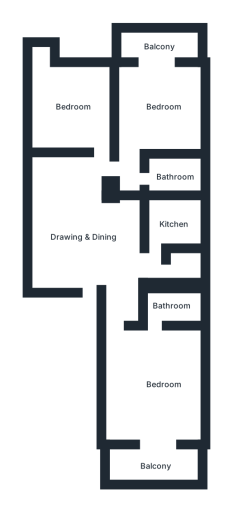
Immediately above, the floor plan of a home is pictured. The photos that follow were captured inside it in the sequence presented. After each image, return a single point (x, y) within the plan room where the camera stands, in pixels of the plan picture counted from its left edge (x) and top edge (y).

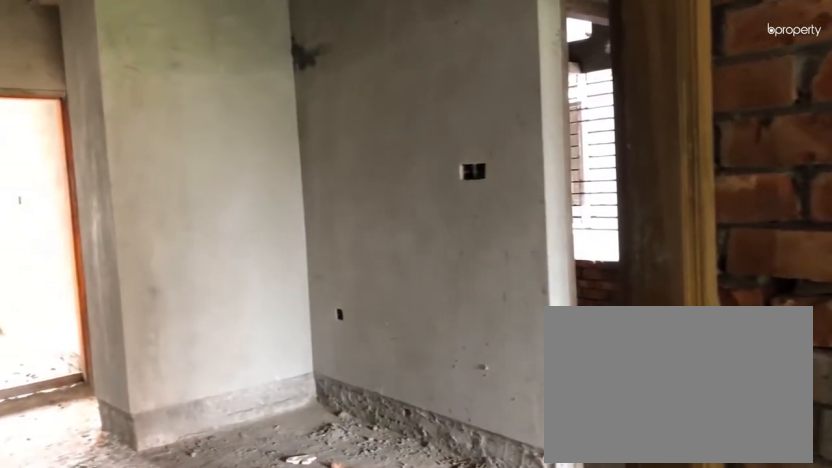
(85, 238)
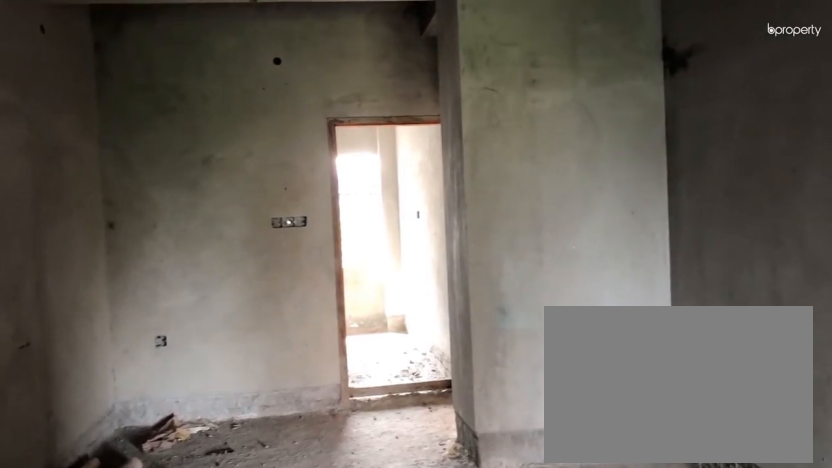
(85, 238)
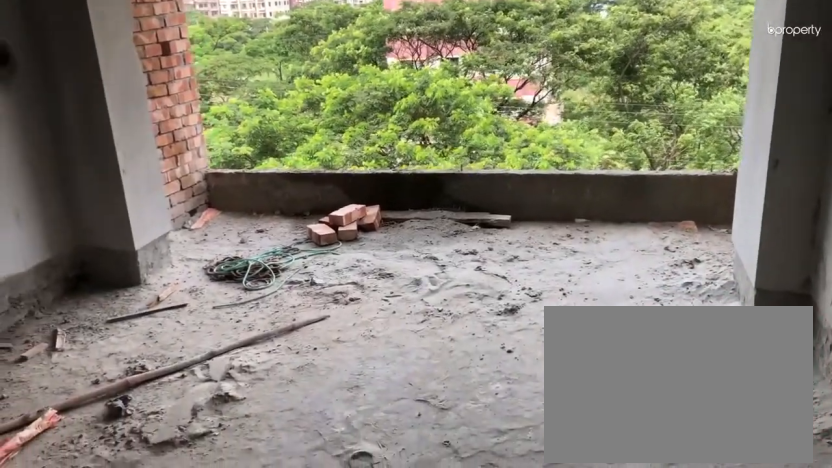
(163, 388)
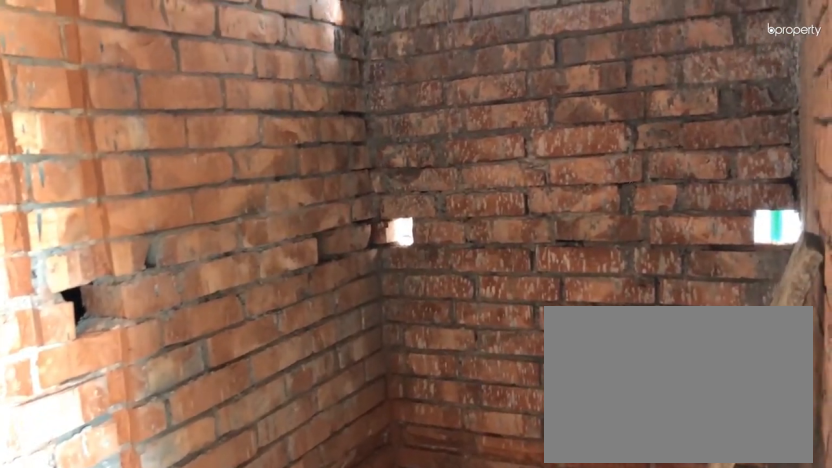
(174, 305)
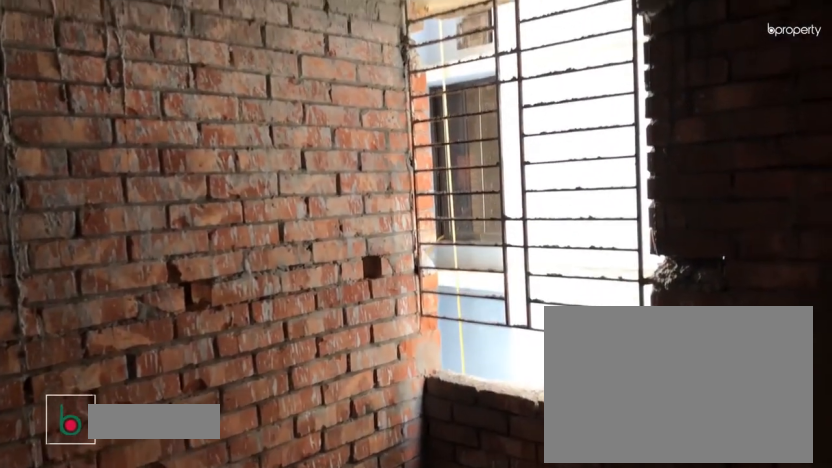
(176, 222)
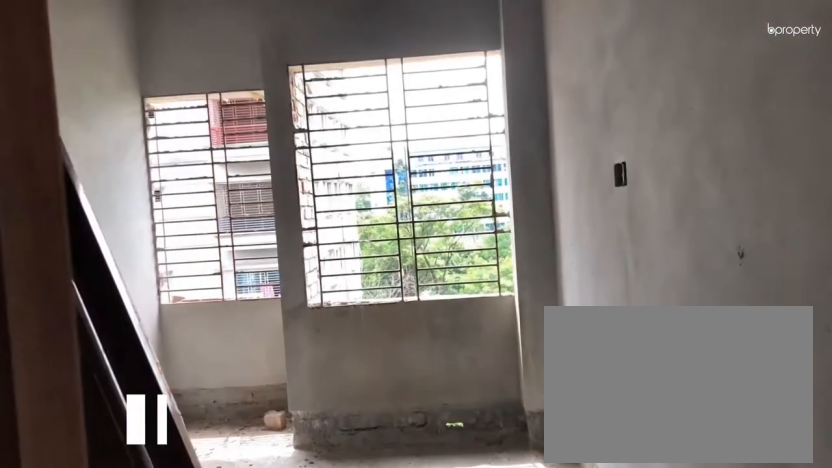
(76, 109)
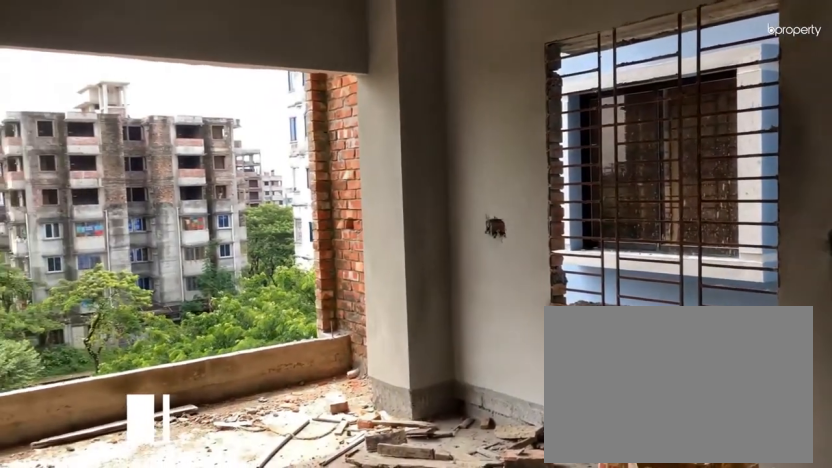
(170, 110)
